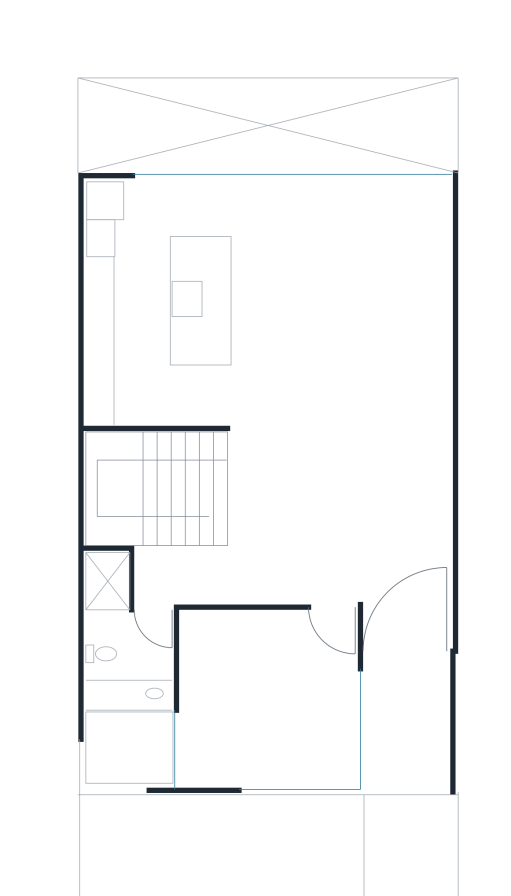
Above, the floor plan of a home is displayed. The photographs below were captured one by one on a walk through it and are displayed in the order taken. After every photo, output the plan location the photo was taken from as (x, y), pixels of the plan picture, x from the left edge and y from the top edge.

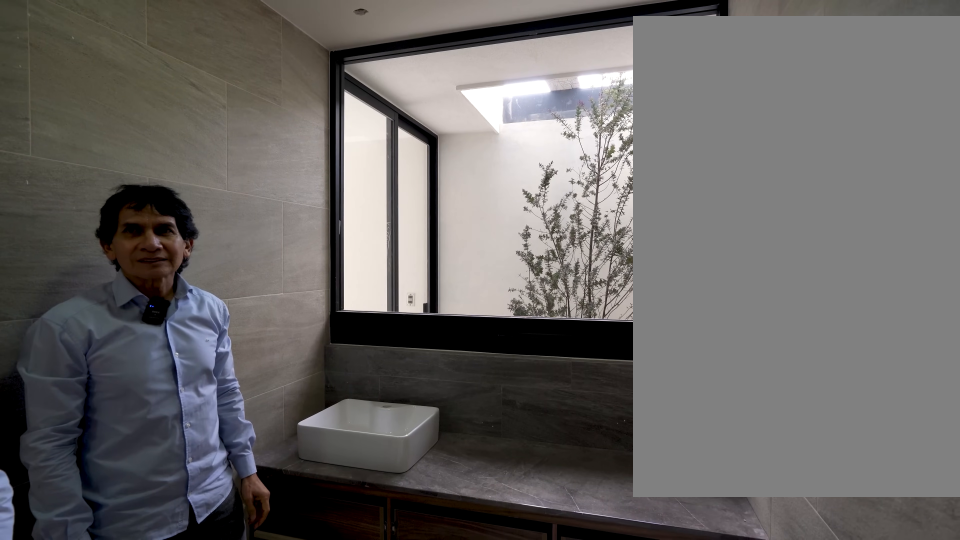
(145, 640)
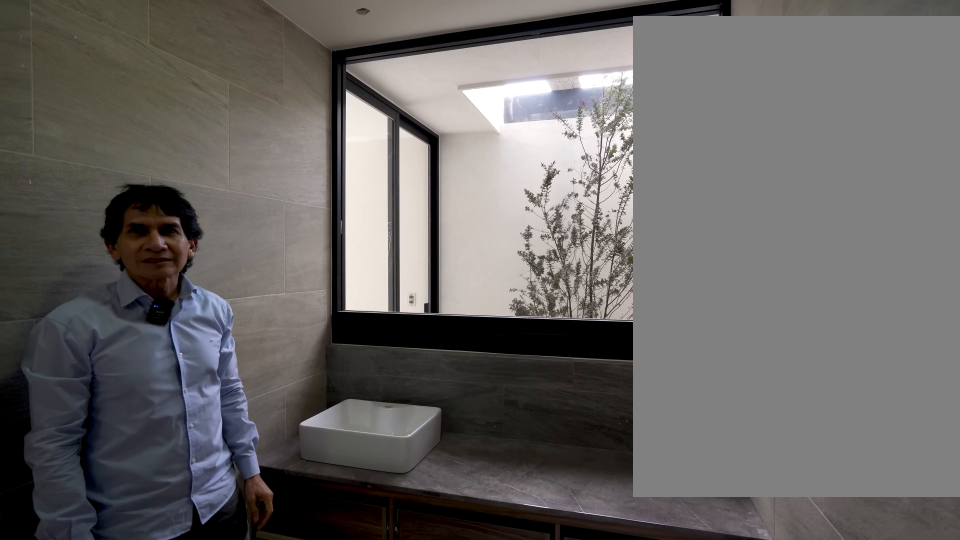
(146, 641)
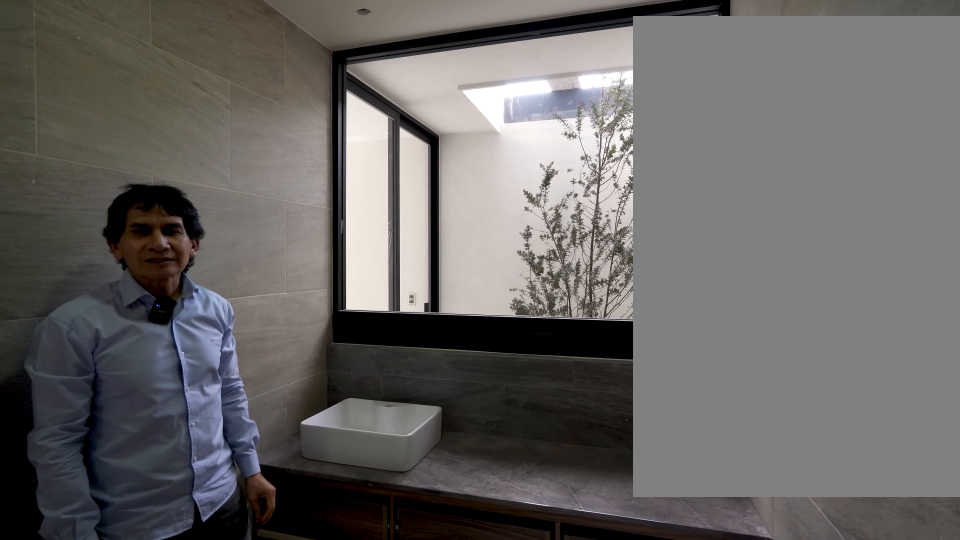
(145, 642)
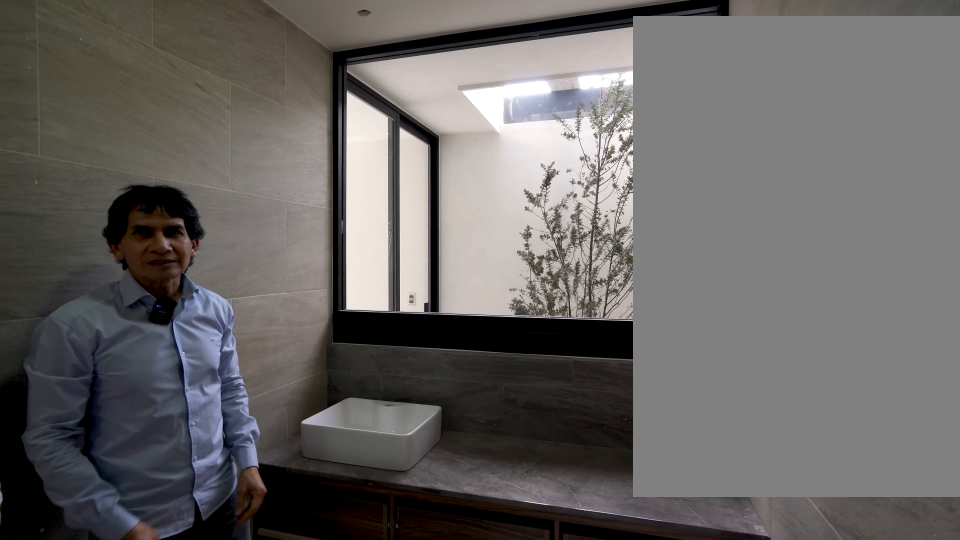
(145, 641)
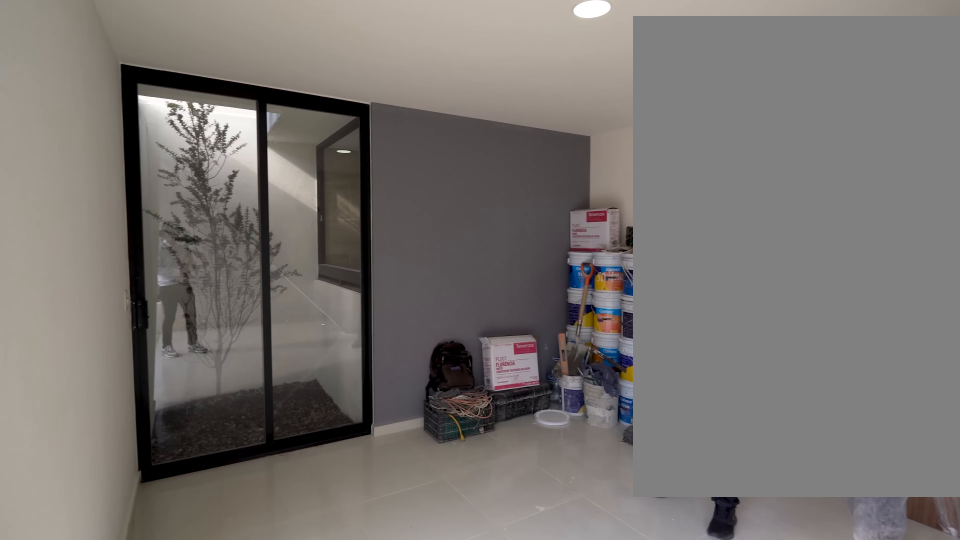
(264, 750)
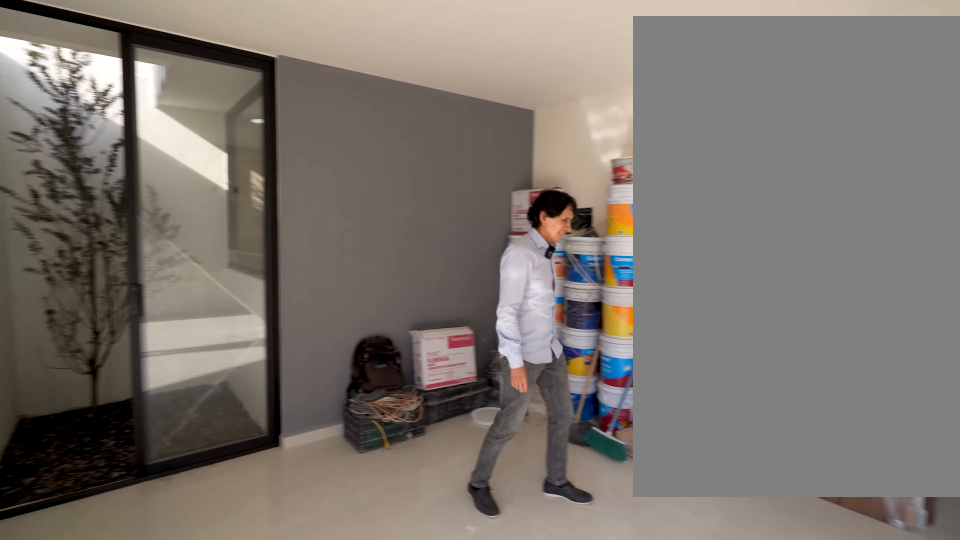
(332, 638)
